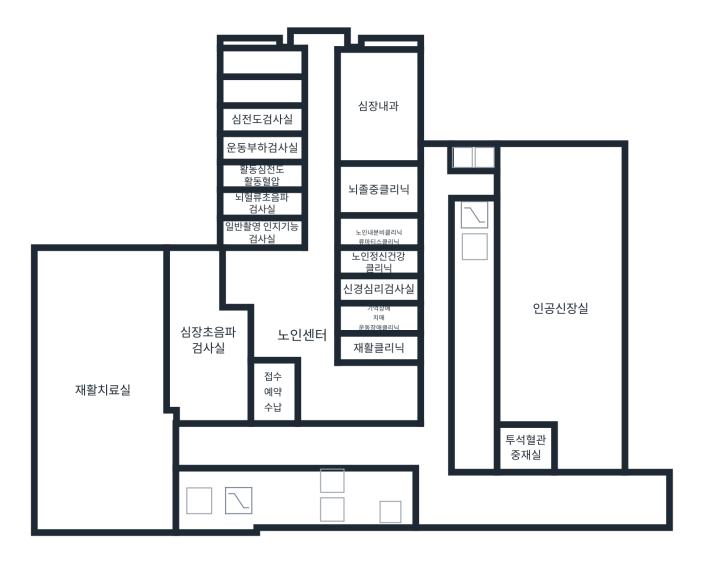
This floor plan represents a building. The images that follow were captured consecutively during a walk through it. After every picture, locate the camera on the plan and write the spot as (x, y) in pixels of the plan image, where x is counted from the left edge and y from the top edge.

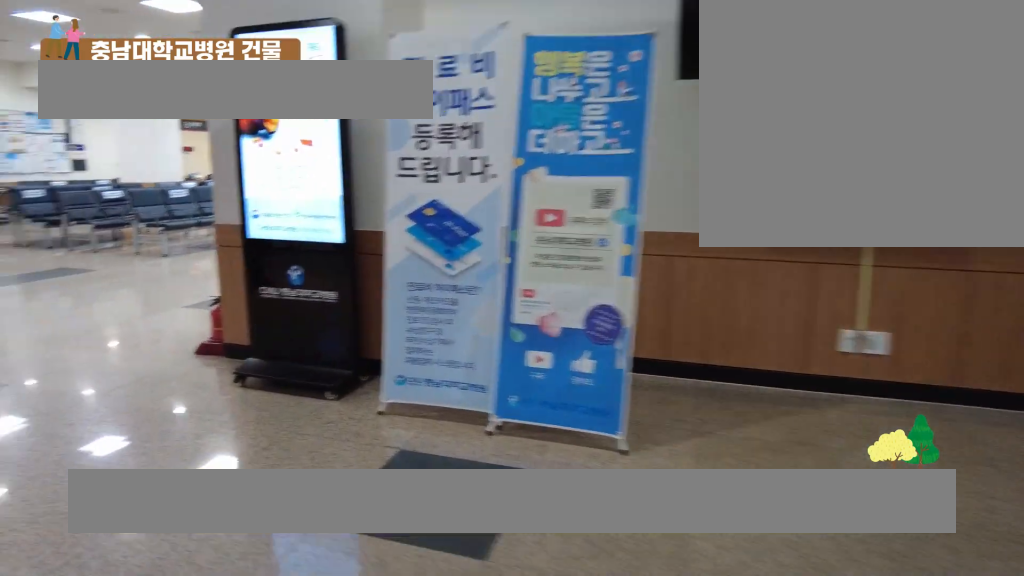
(332, 450)
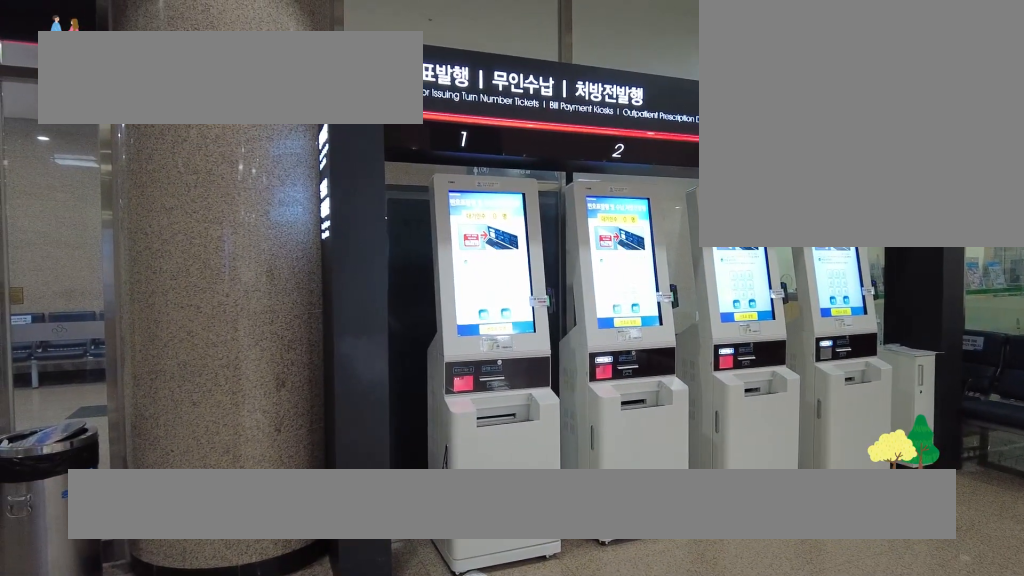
(333, 429)
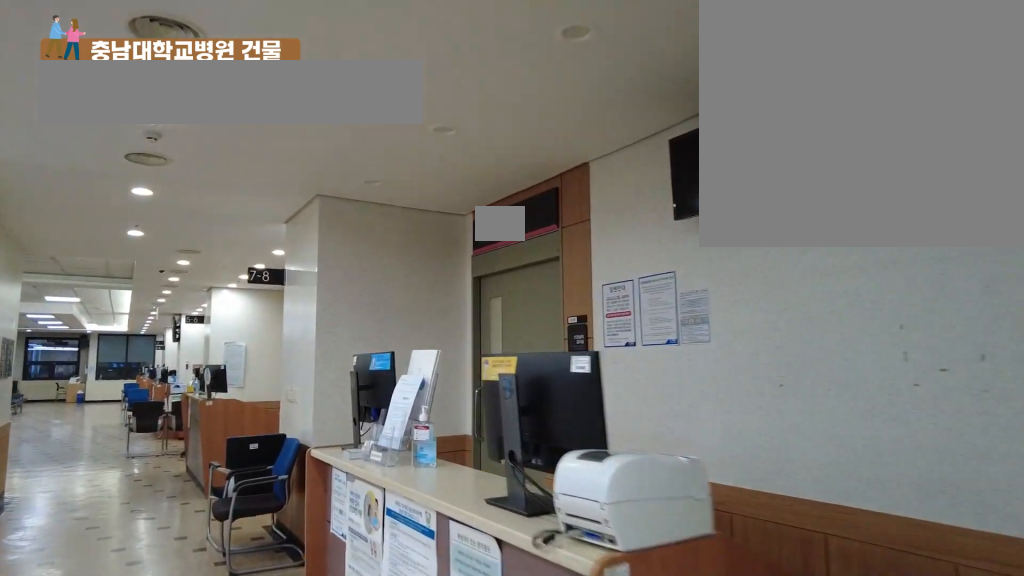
(333, 318)
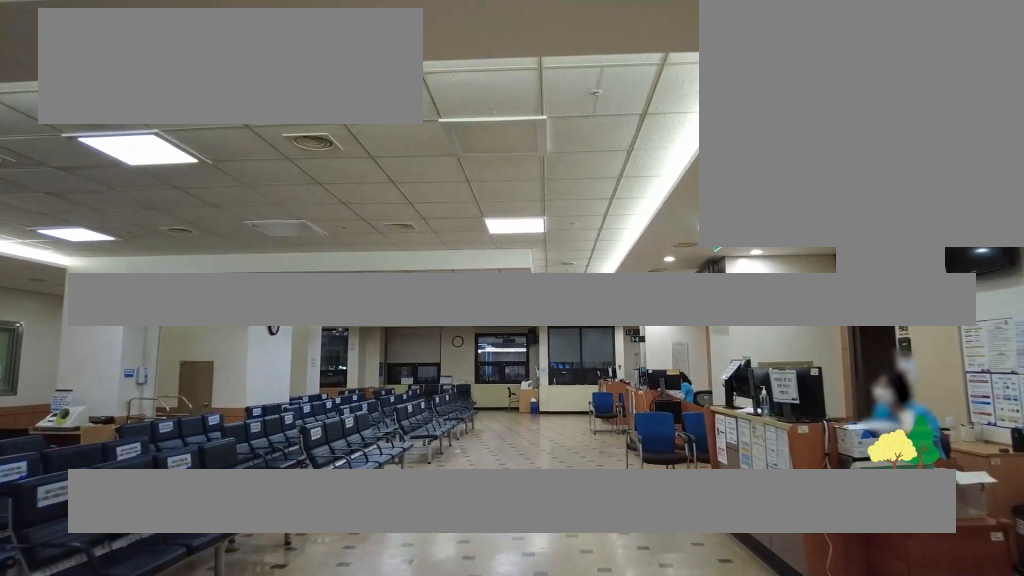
(333, 262)
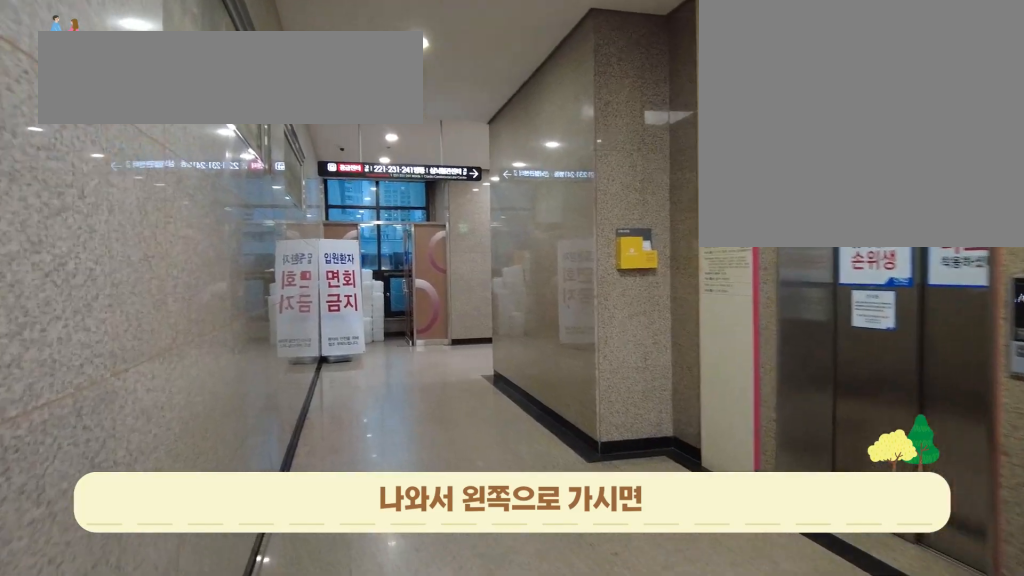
(437, 431)
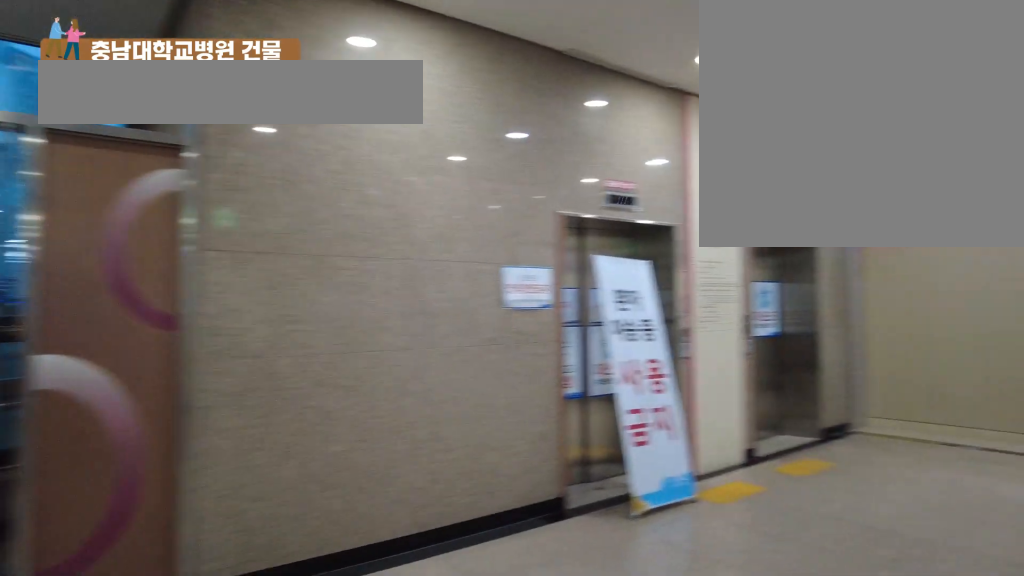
(436, 254)
